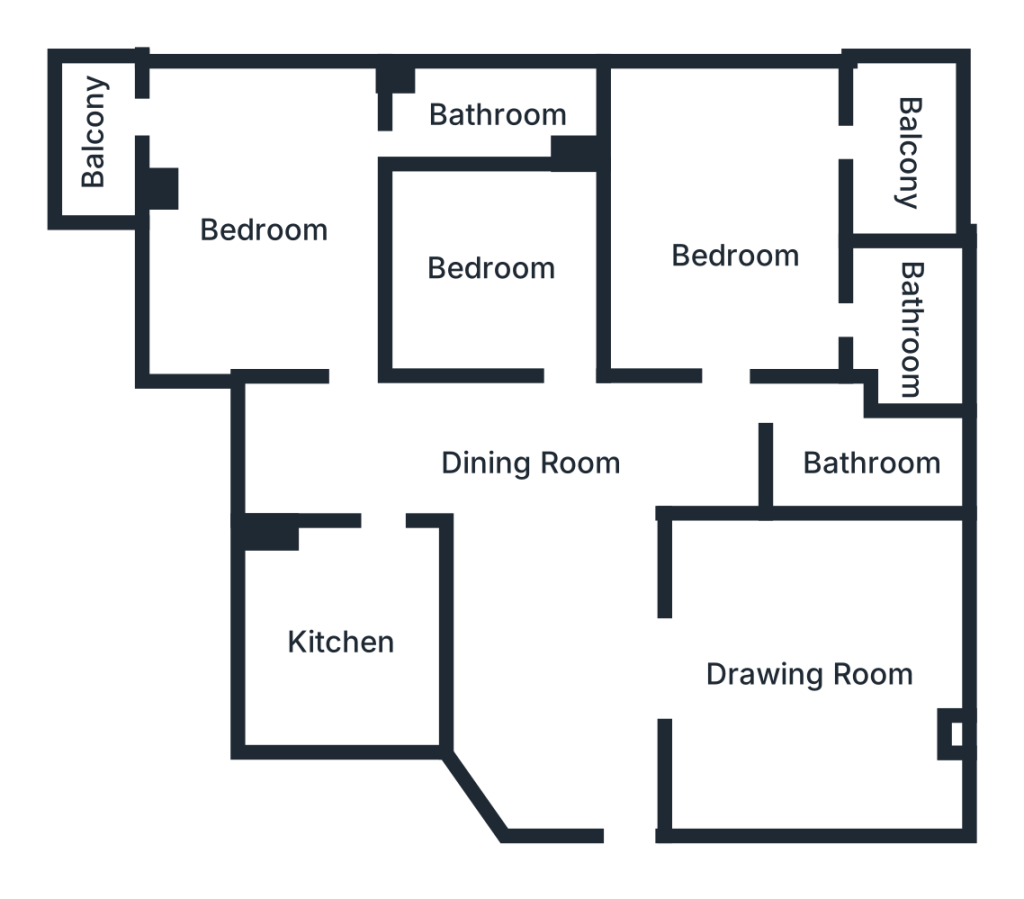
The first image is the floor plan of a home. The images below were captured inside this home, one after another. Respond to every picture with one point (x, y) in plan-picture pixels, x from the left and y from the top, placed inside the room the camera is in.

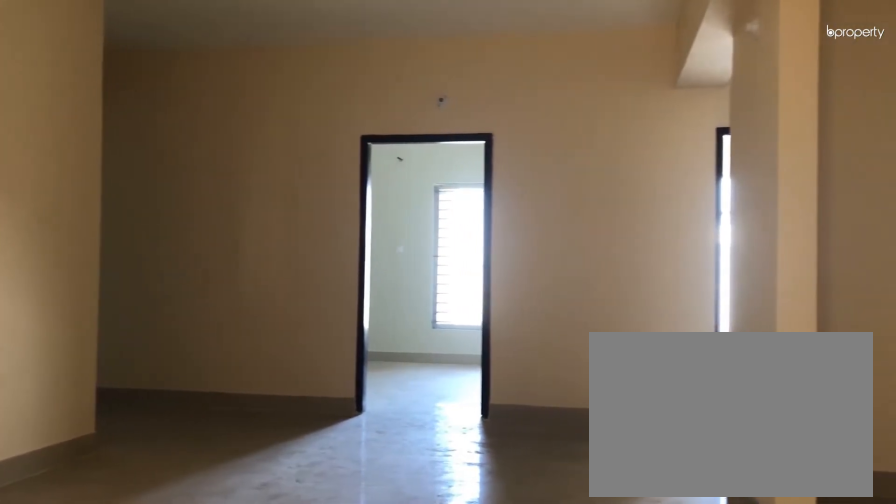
(538, 465)
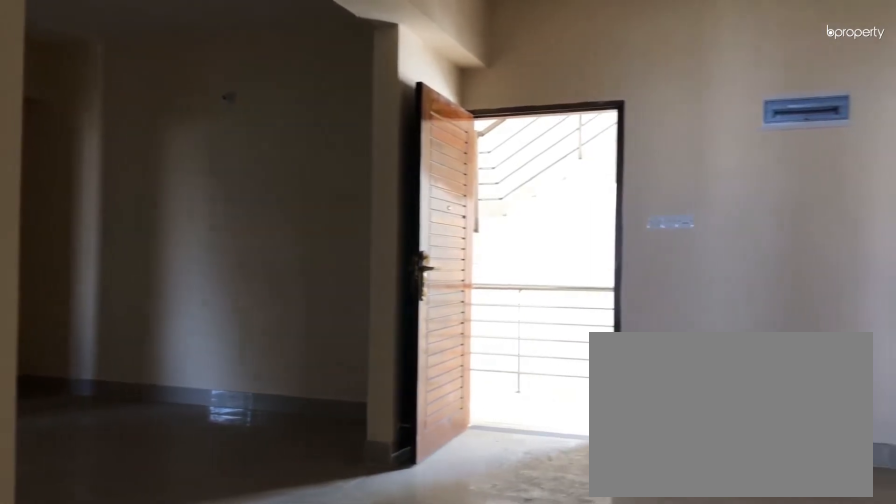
(538, 465)
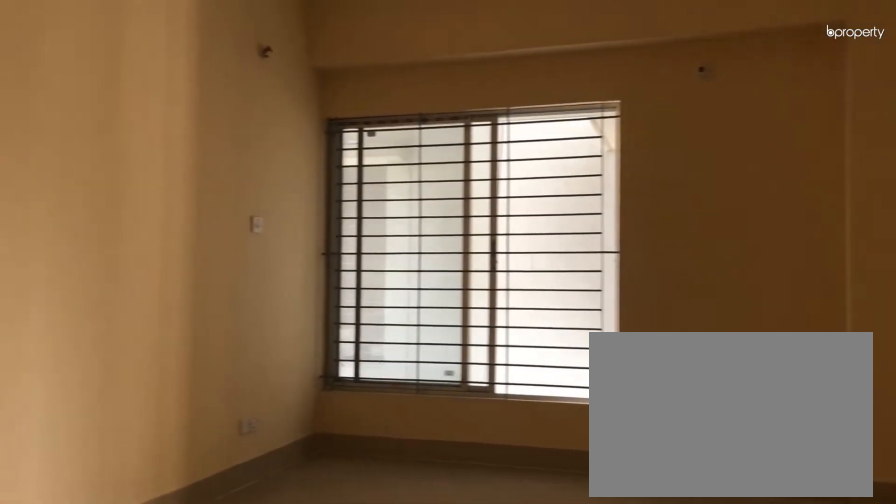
(817, 674)
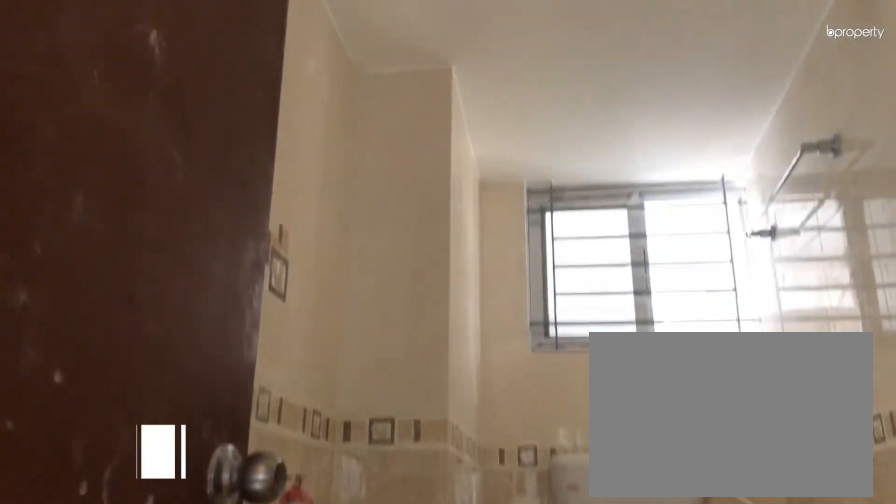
(865, 460)
